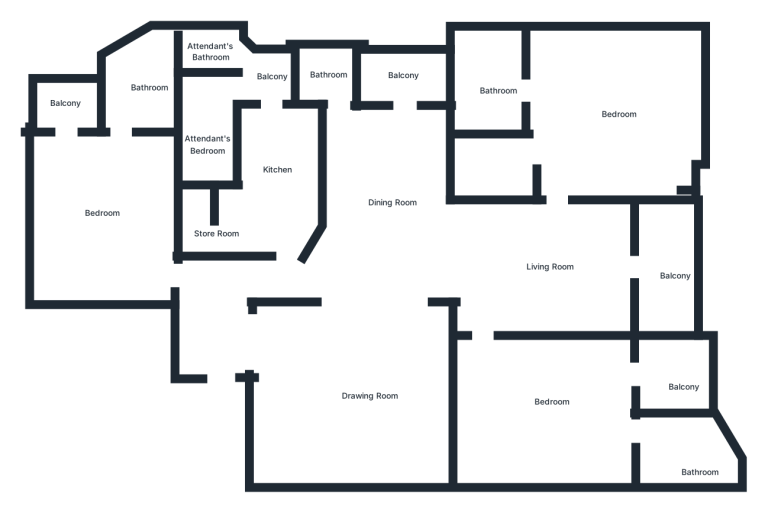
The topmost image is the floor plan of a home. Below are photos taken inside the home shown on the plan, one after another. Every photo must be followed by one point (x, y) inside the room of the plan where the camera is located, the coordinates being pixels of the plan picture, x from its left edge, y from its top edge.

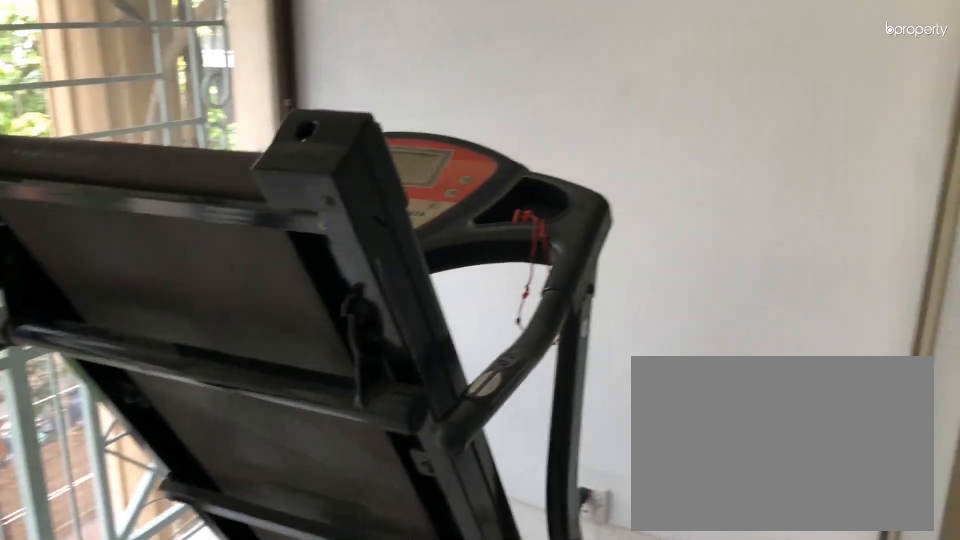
(667, 261)
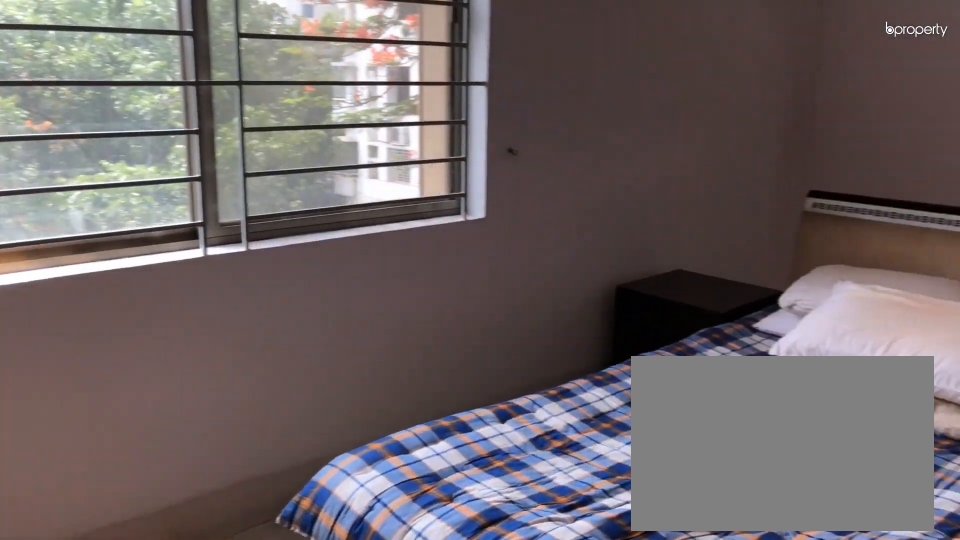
(606, 105)
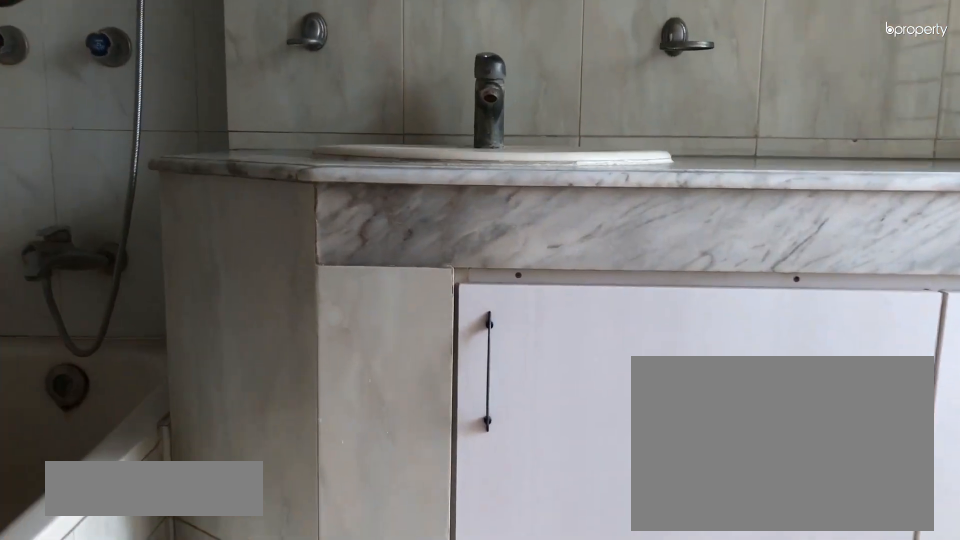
(481, 85)
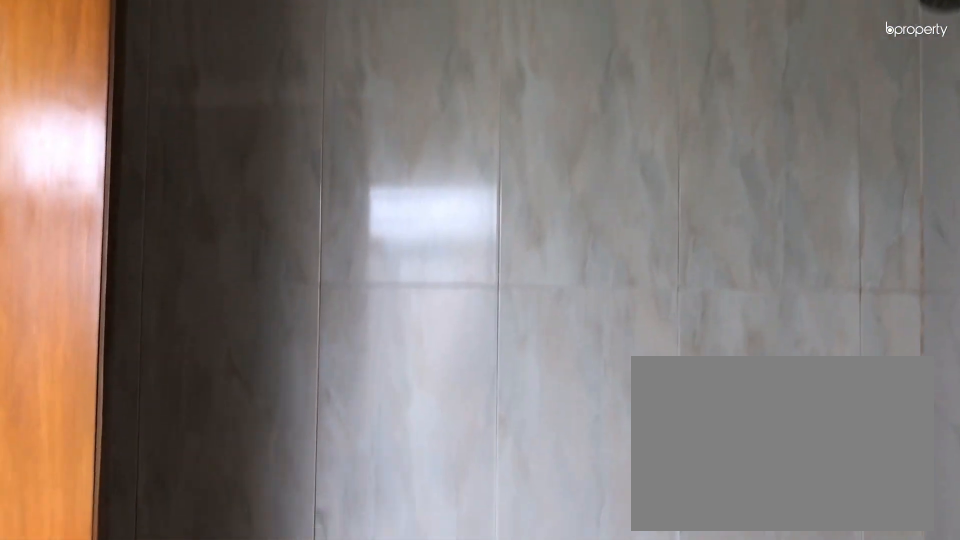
(493, 86)
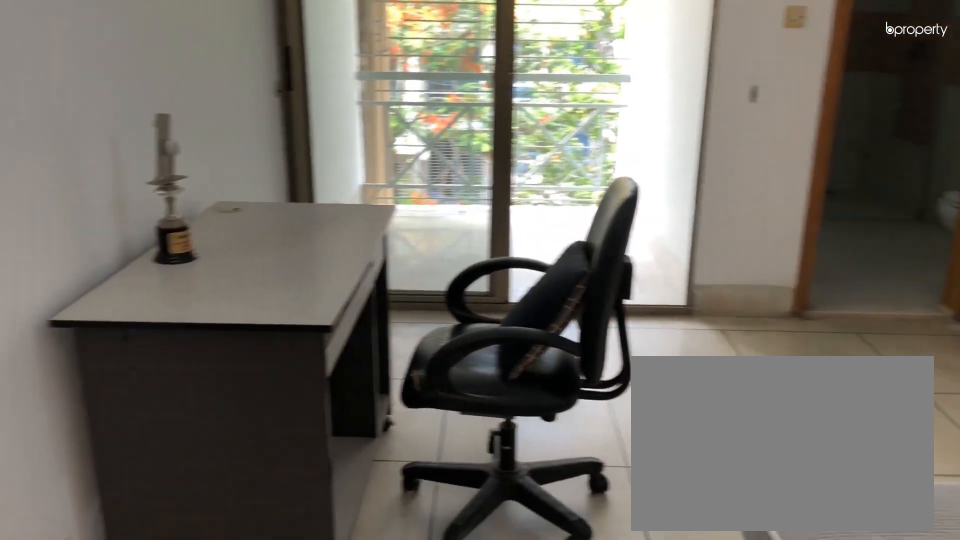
(560, 413)
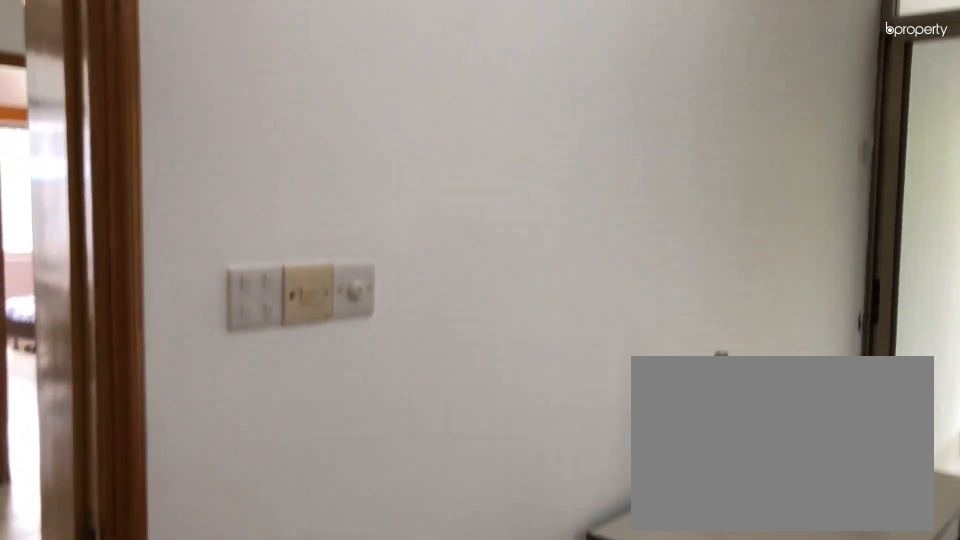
(560, 413)
